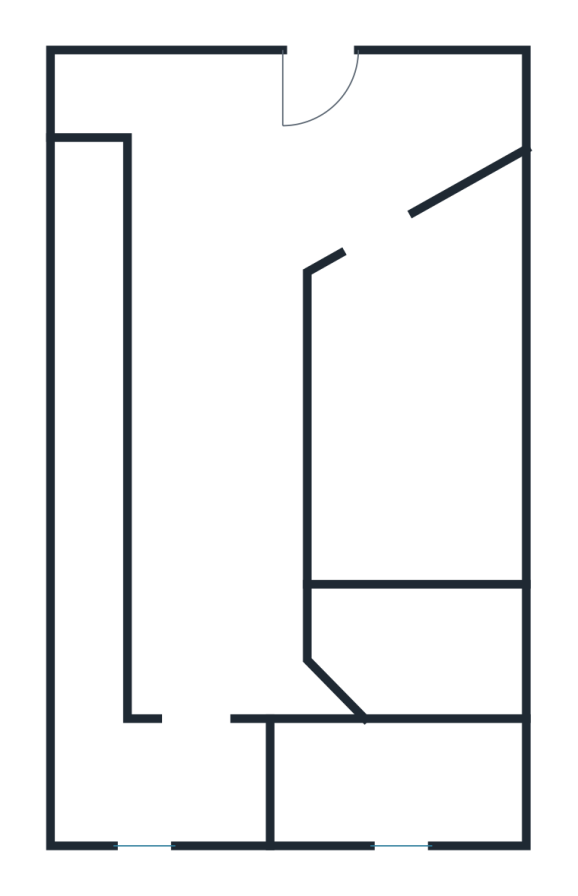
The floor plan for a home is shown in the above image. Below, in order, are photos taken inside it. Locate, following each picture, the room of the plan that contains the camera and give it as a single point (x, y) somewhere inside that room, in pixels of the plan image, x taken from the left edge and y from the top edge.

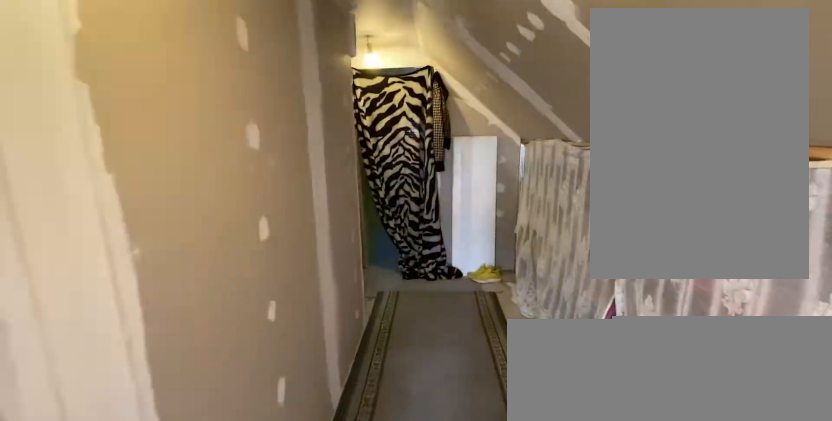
(217, 470)
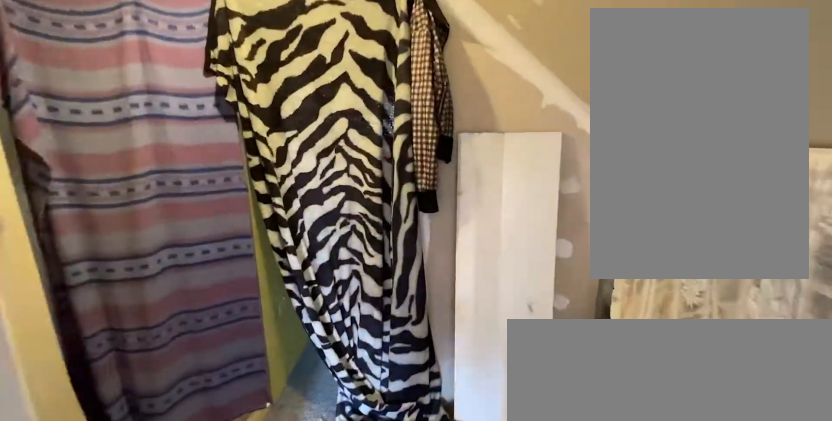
(218, 470)
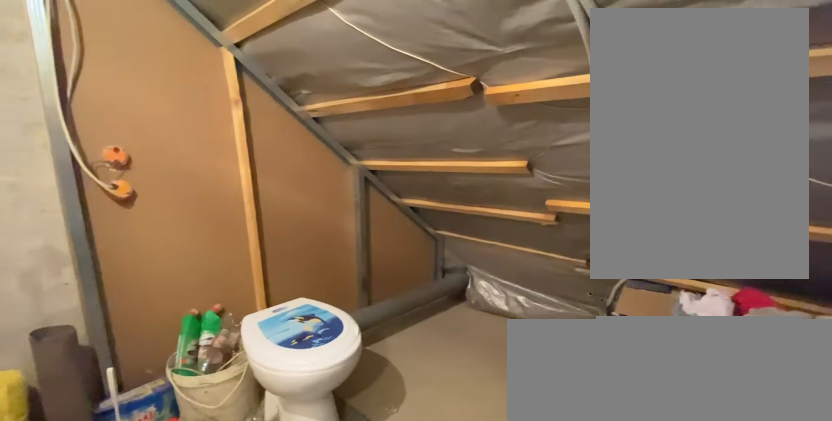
(420, 655)
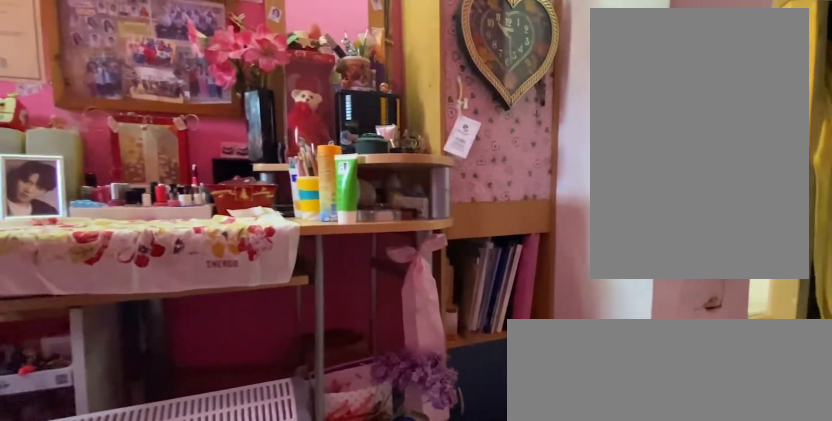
(389, 788)
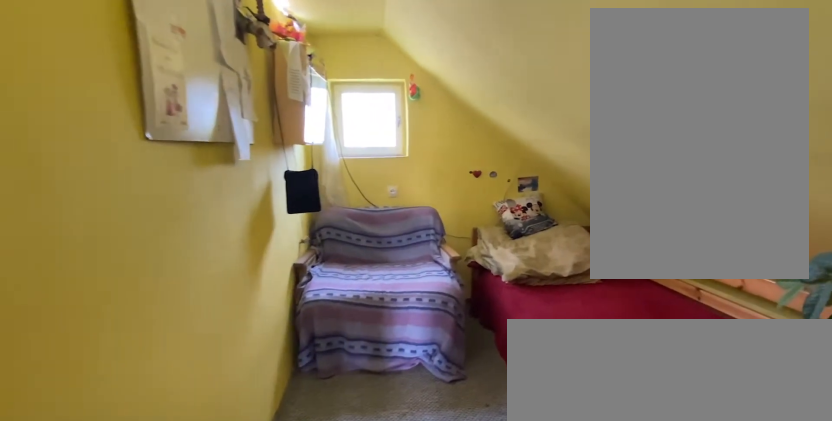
(152, 789)
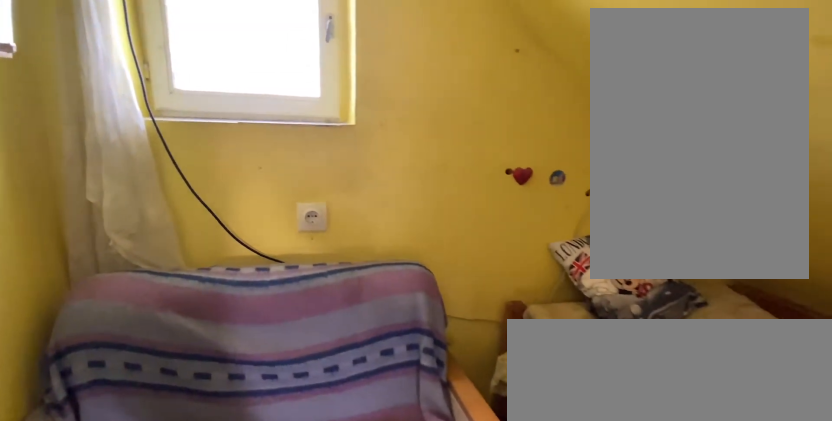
(152, 789)
